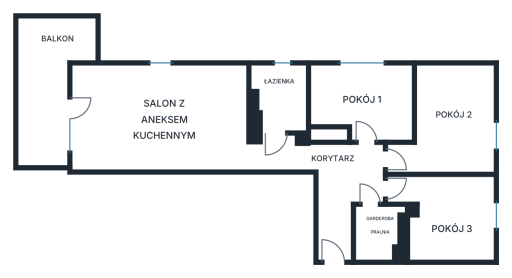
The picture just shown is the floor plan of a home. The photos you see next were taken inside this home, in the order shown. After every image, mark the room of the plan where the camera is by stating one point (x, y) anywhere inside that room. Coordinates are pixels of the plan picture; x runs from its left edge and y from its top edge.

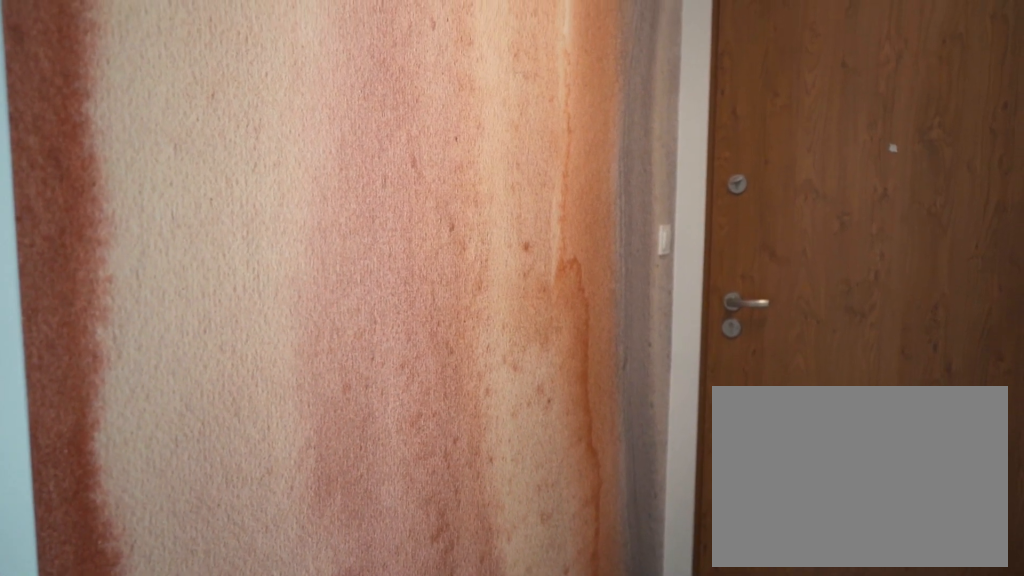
(329, 179)
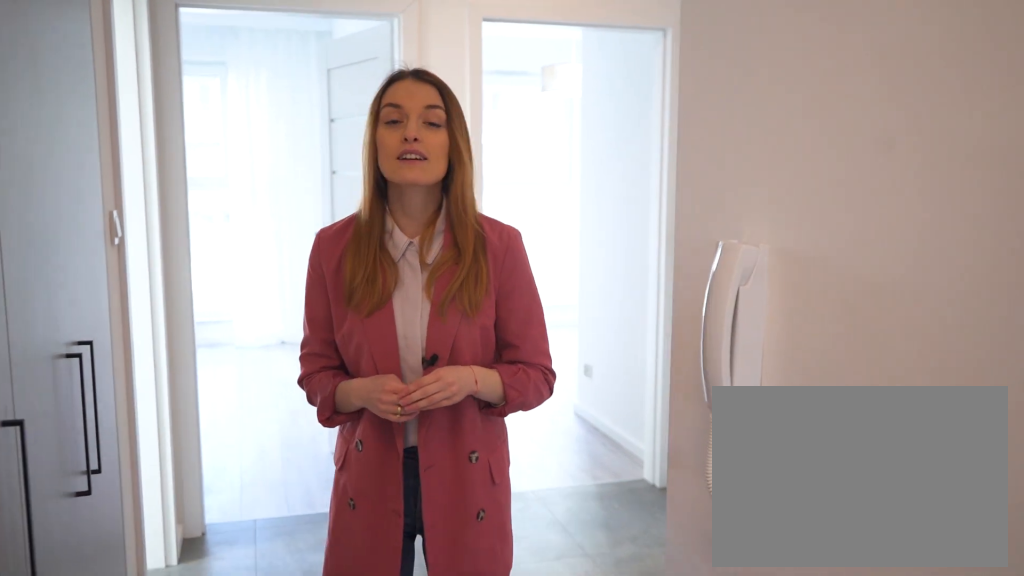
(329, 179)
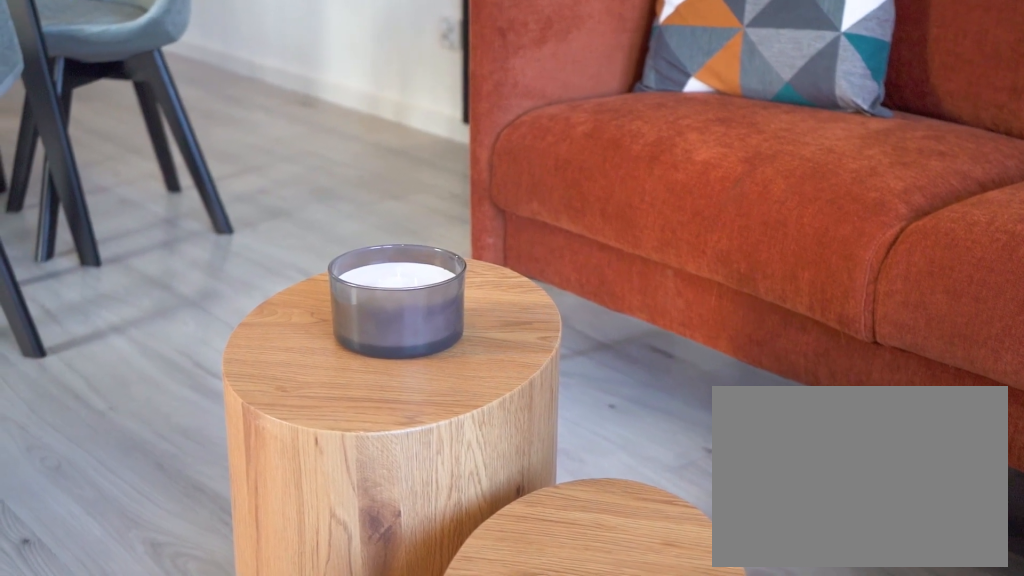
(158, 117)
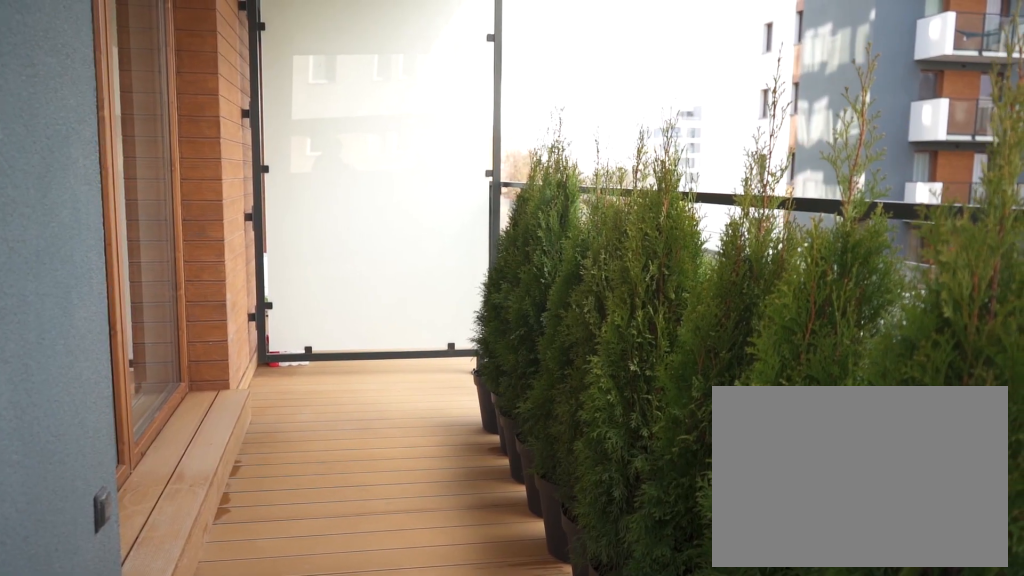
(49, 84)
